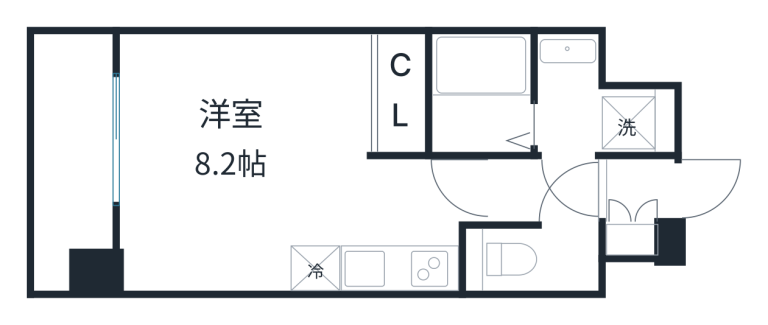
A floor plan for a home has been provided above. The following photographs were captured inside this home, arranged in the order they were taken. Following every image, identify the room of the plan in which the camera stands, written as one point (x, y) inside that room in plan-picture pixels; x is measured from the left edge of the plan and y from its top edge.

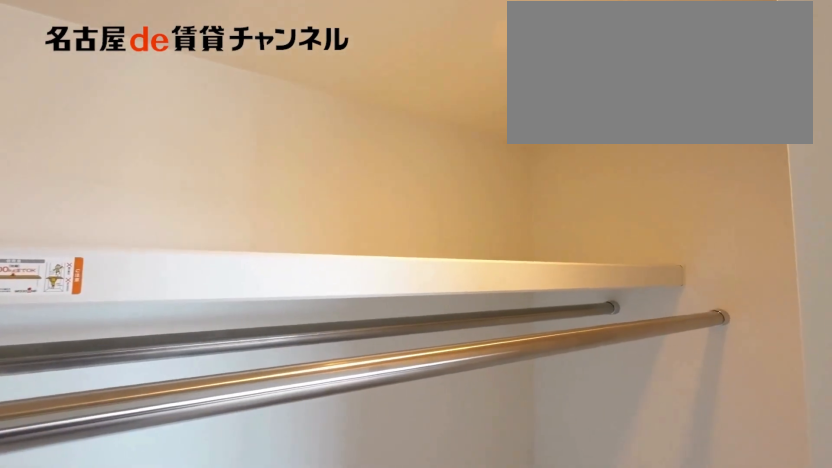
(402, 93)
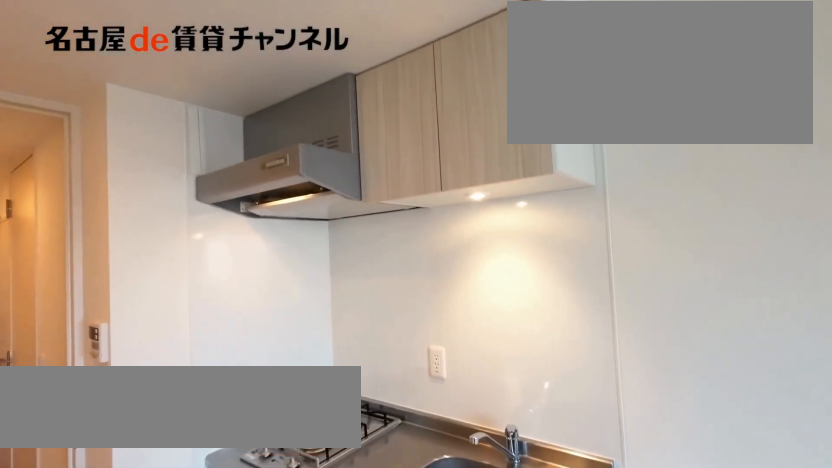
(400, 268)
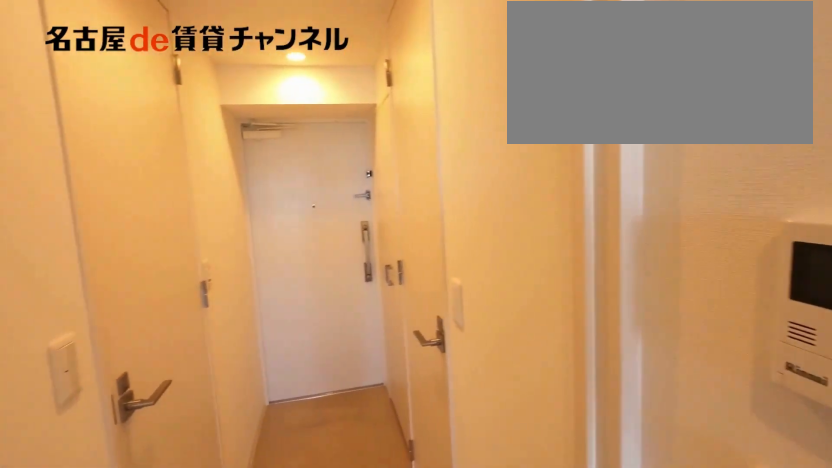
(400, 268)
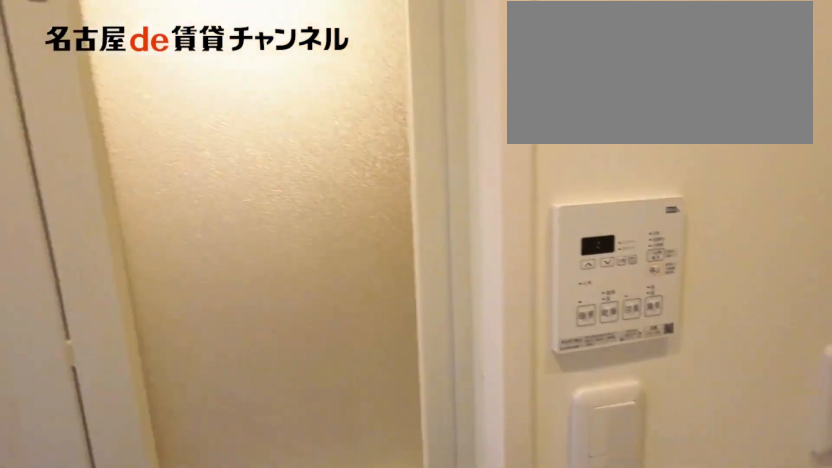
(595, 103)
